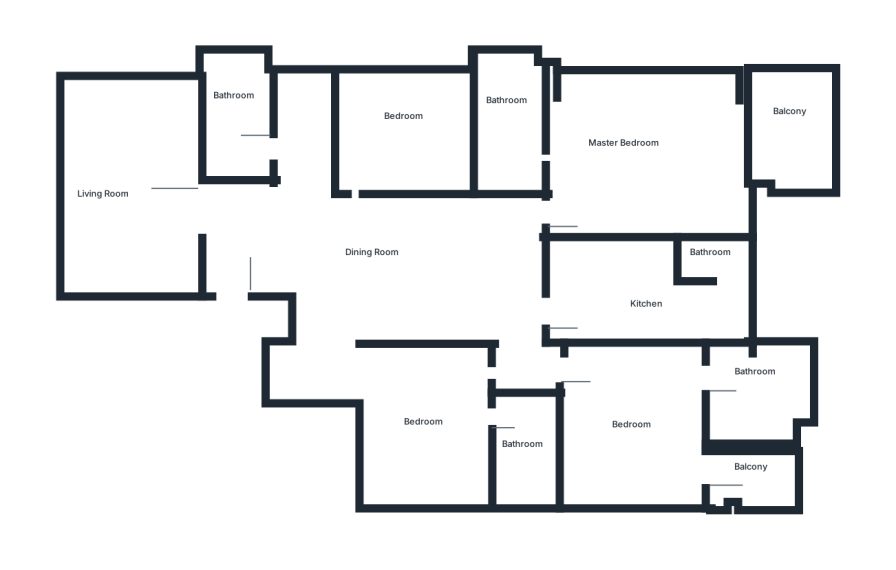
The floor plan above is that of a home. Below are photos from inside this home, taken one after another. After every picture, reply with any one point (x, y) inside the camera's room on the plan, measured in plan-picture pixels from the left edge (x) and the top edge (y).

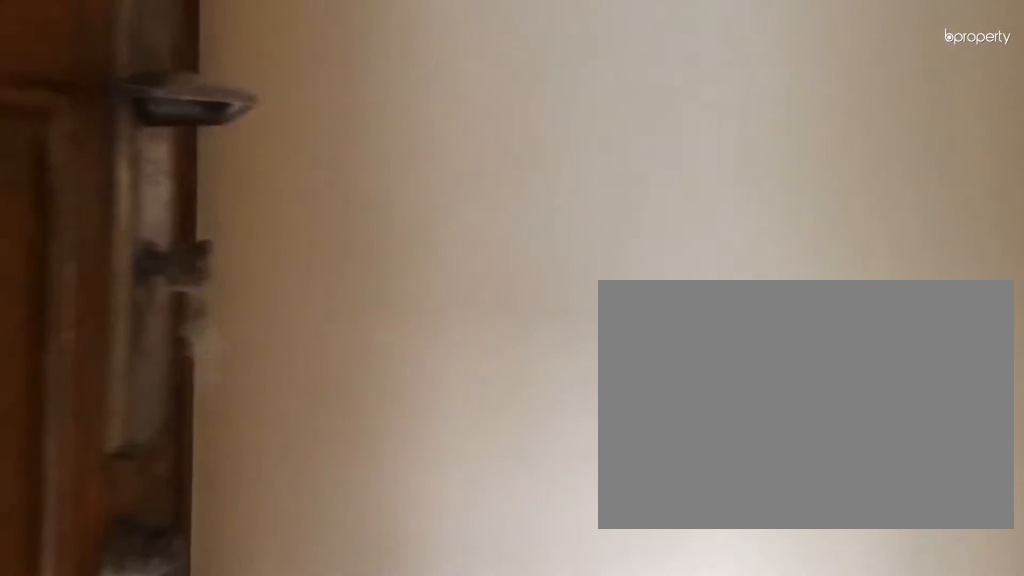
(229, 275)
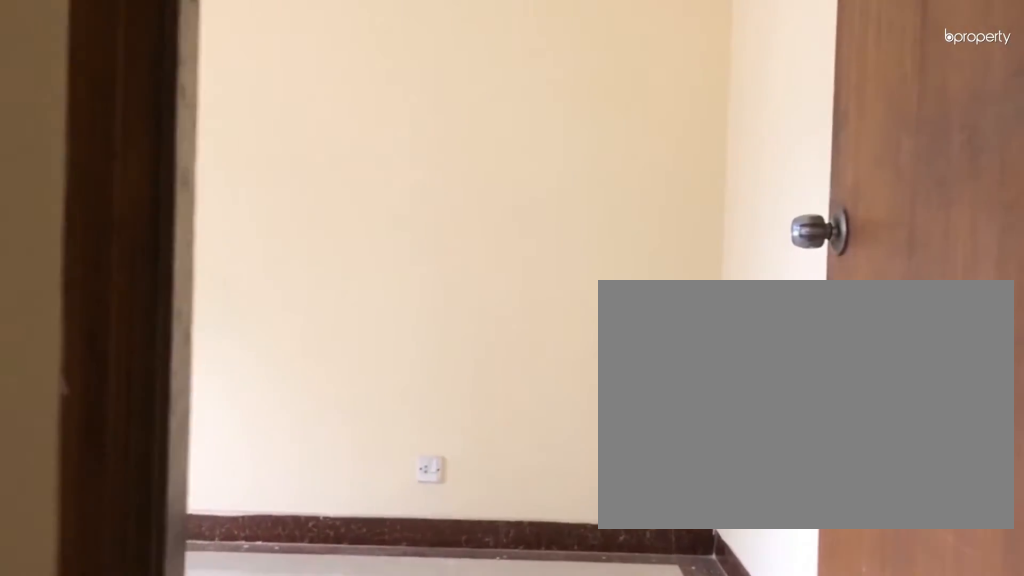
(457, 421)
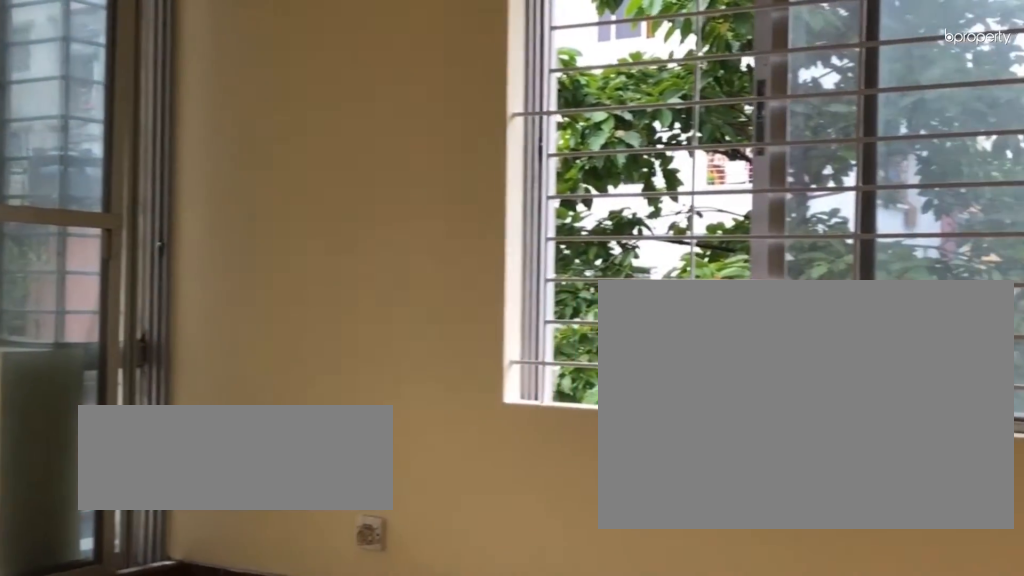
(651, 401)
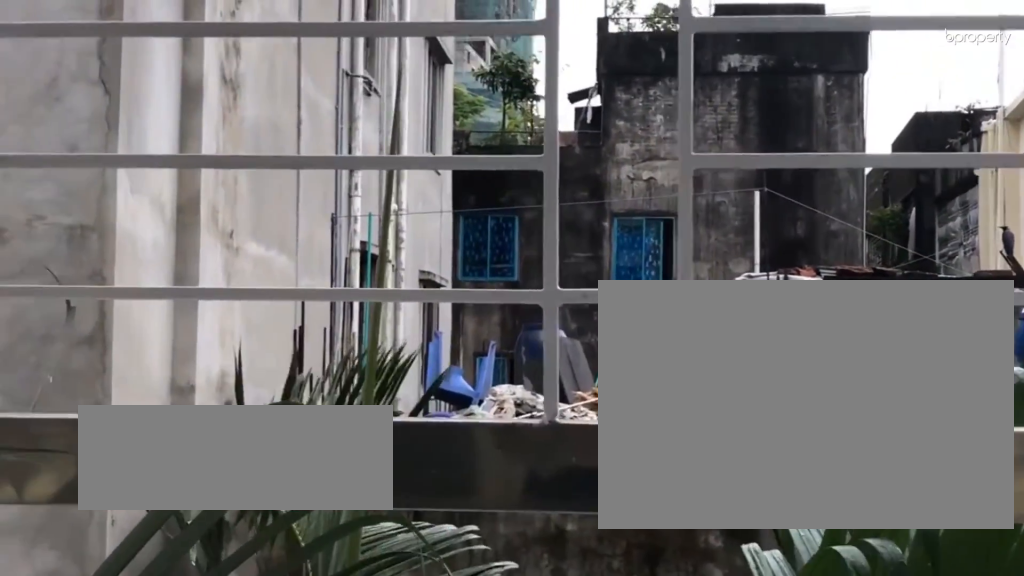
(791, 131)
